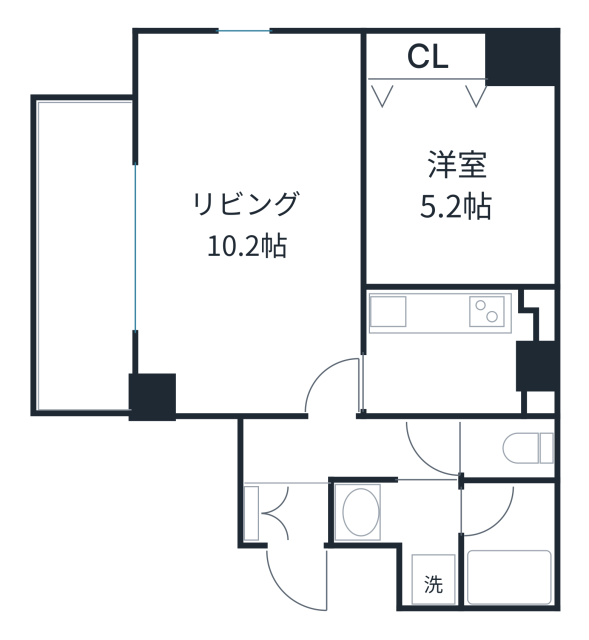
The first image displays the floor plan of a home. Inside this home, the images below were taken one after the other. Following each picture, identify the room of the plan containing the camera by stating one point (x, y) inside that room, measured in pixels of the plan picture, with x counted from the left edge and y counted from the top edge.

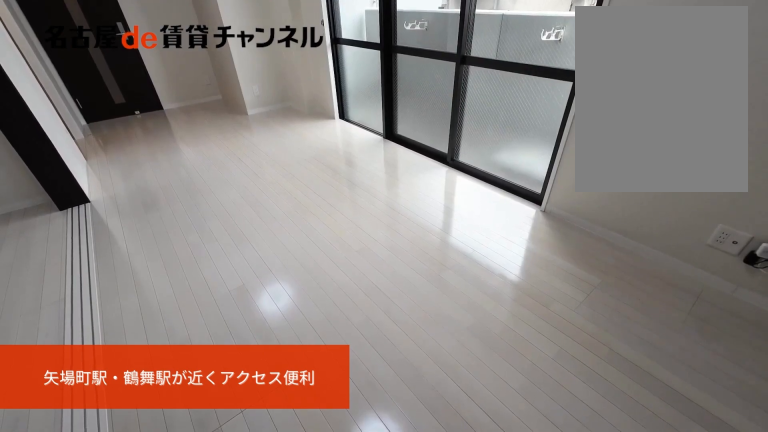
(250, 224)
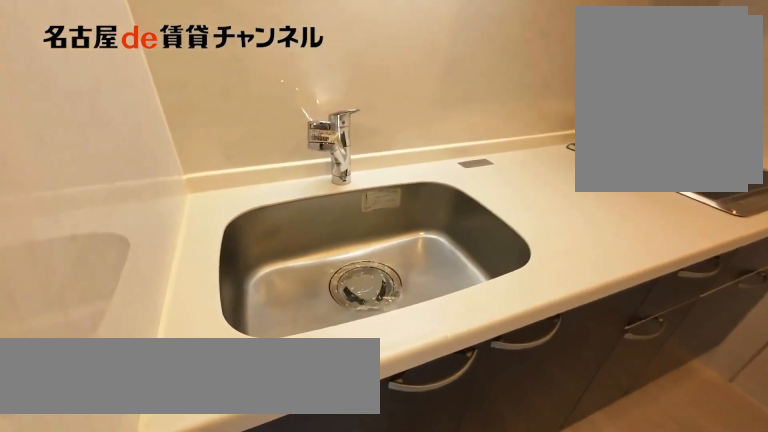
(457, 350)
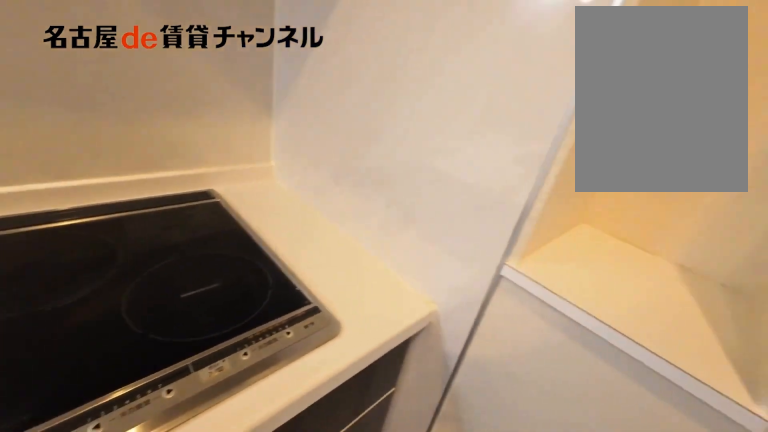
(457, 350)
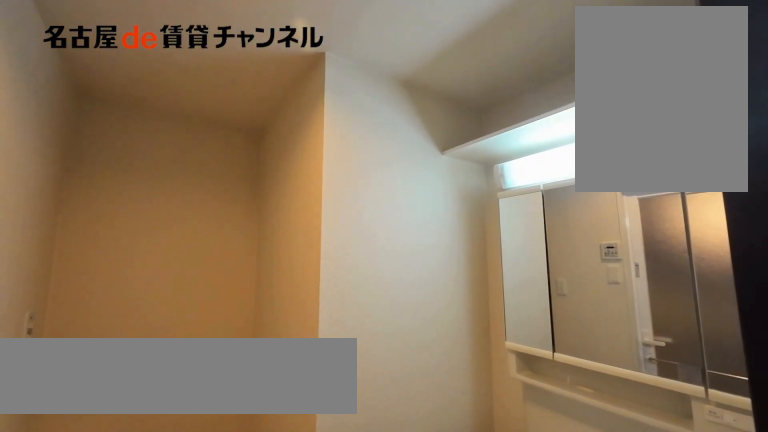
(410, 532)
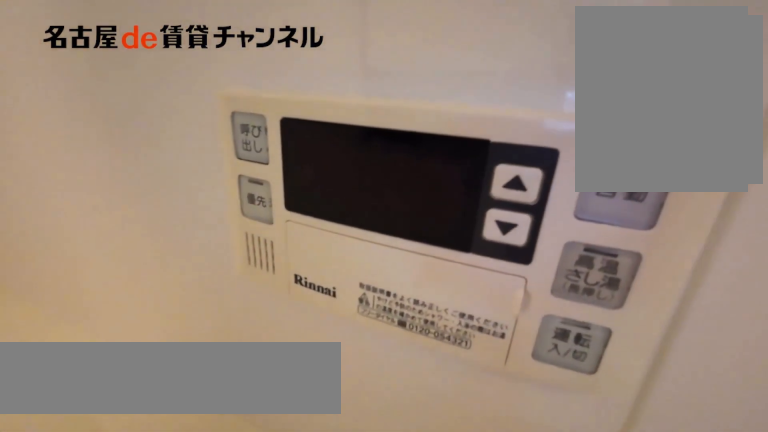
(507, 544)
